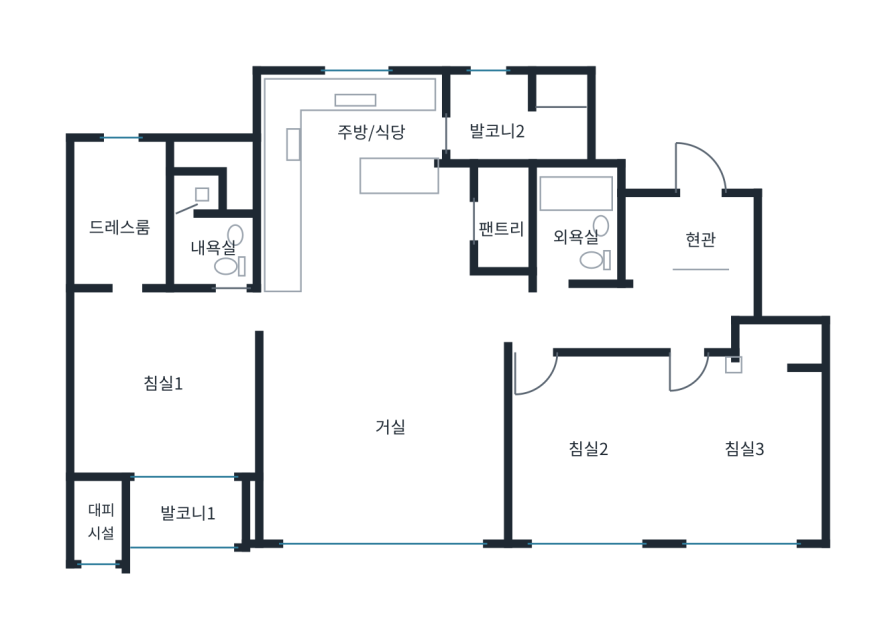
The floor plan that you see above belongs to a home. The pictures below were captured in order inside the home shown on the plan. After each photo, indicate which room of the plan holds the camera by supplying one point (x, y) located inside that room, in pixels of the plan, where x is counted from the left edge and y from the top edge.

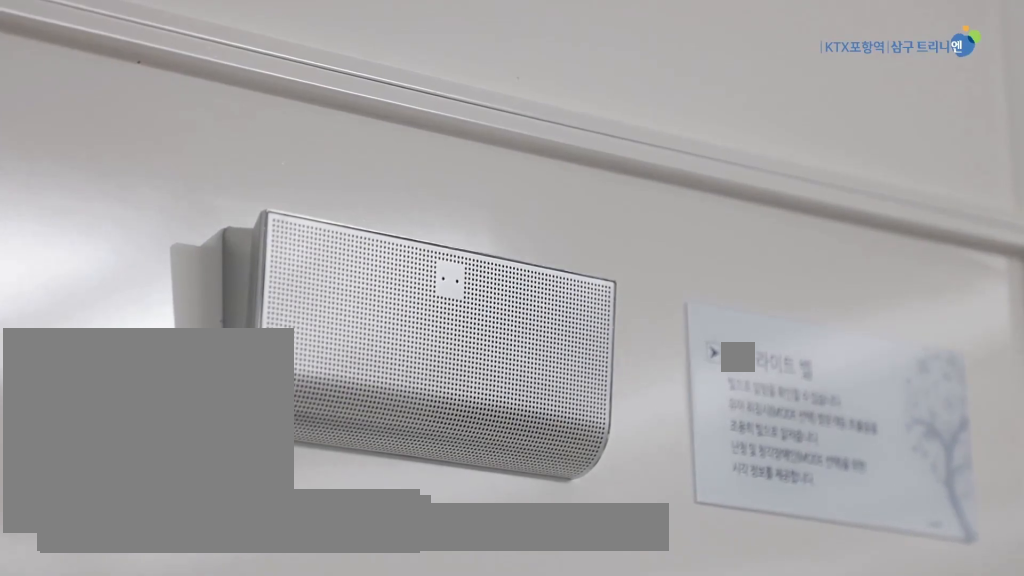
(384, 442)
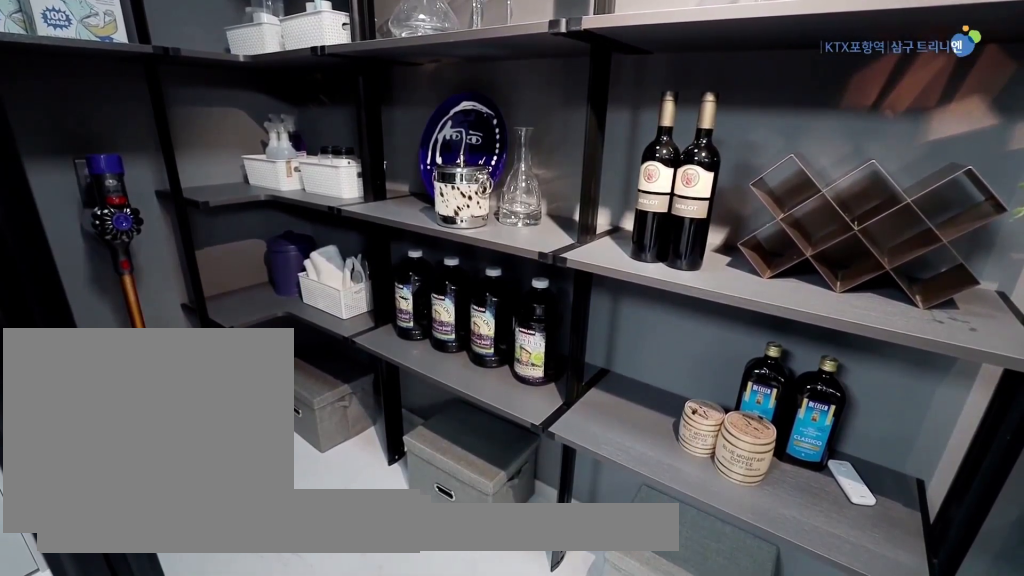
(502, 226)
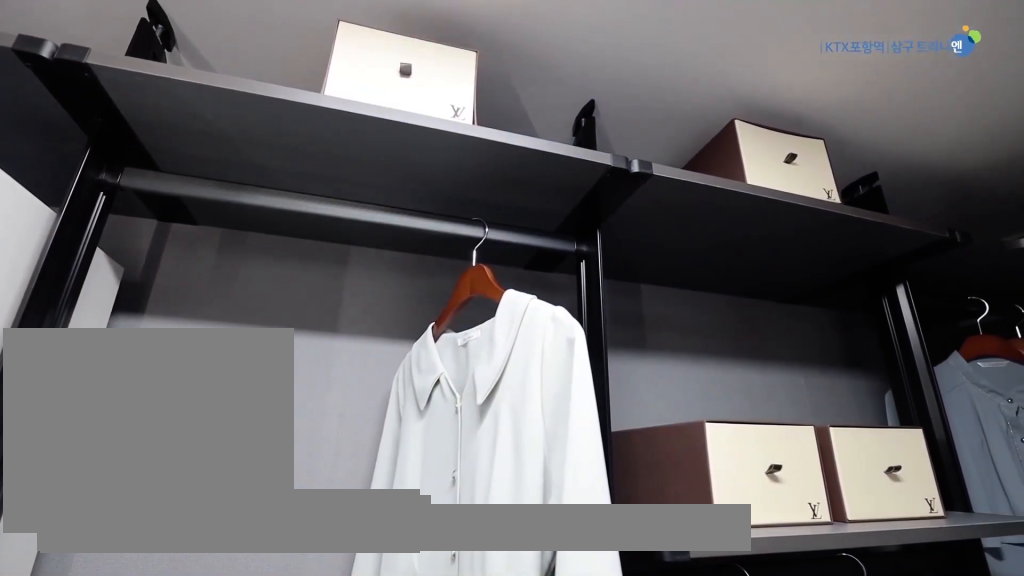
(118, 216)
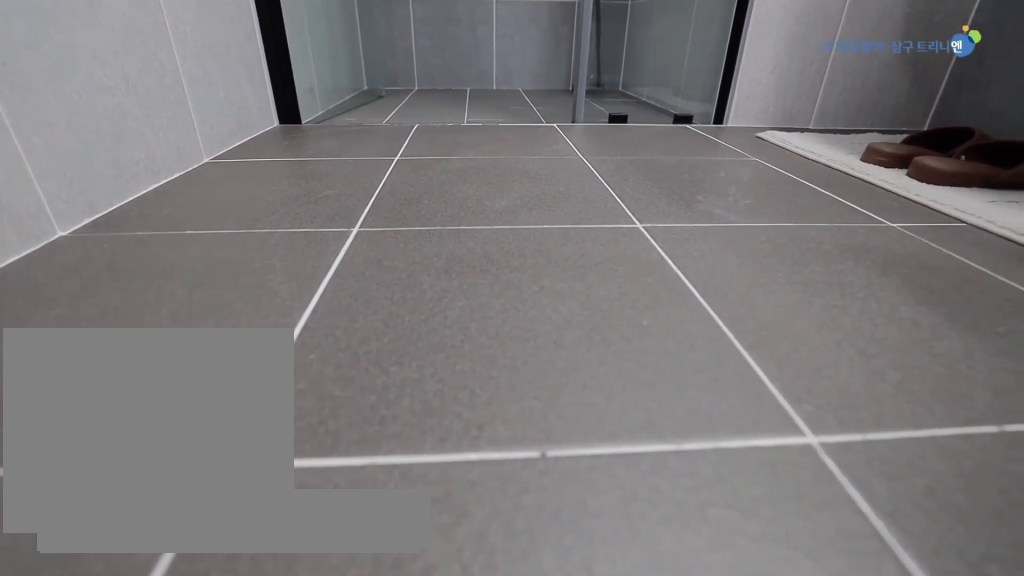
(205, 232)
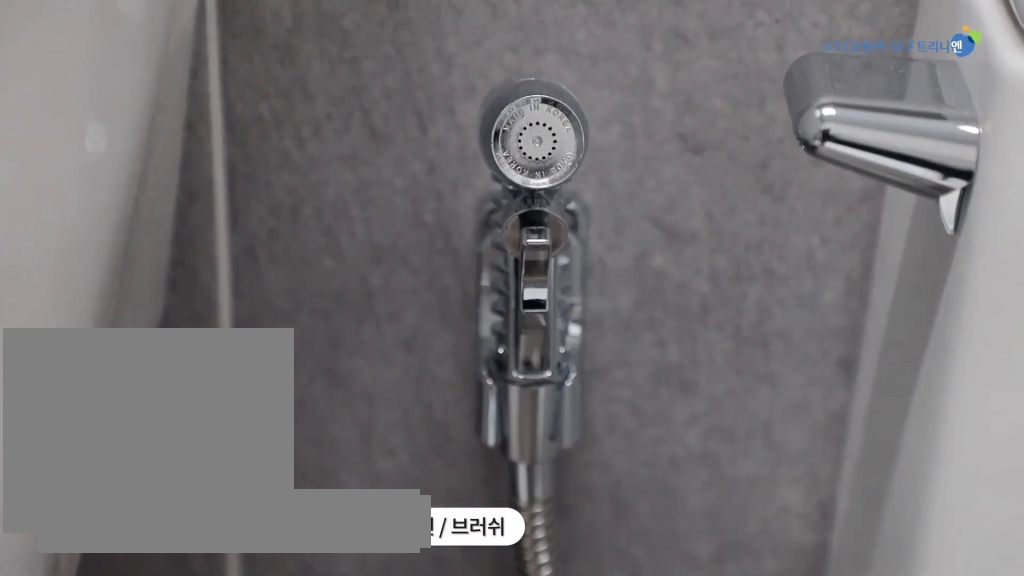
(207, 232)
